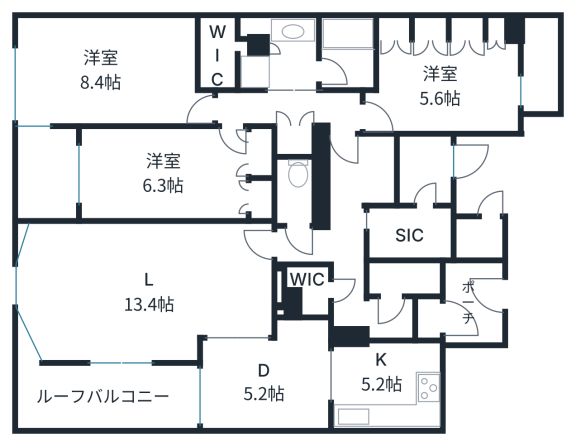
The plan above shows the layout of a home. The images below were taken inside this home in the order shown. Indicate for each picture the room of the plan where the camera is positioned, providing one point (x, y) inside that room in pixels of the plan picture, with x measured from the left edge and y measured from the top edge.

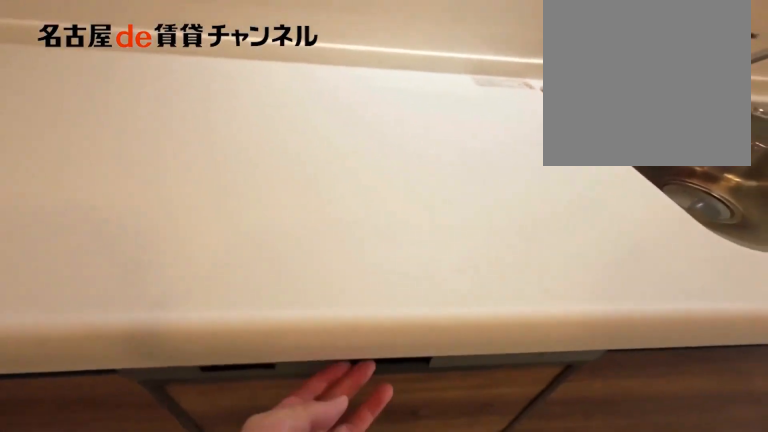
(387, 385)
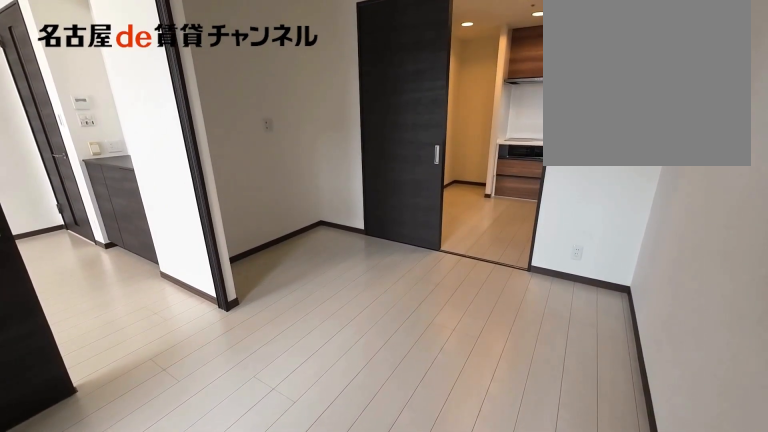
(268, 379)
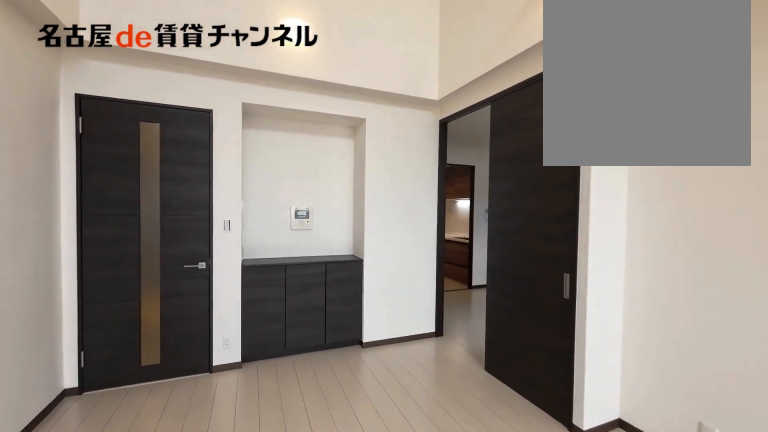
(144, 288)
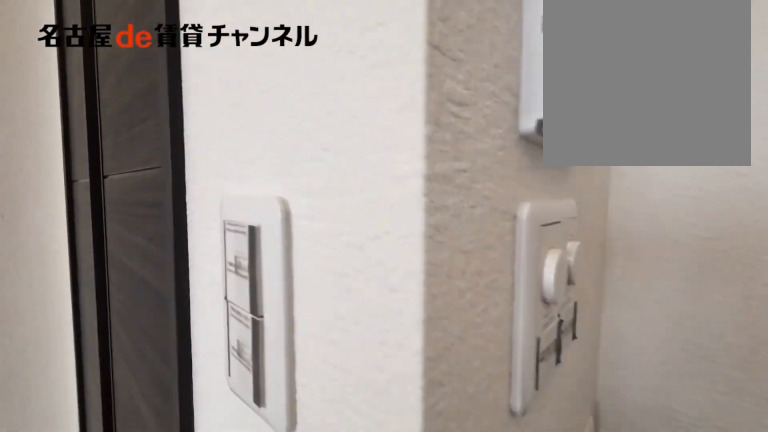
(144, 288)
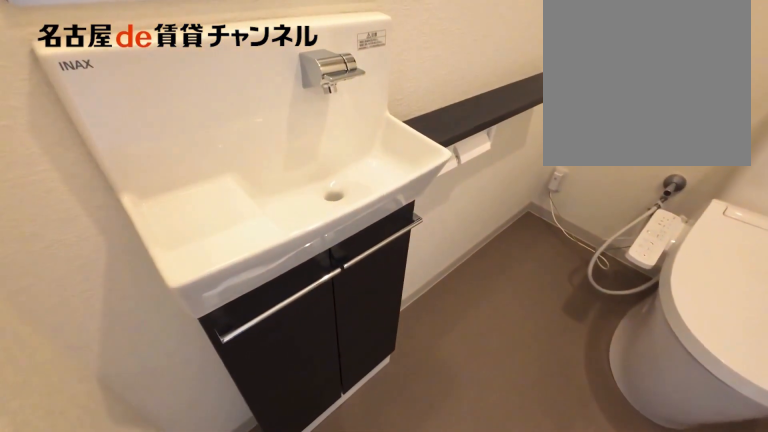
(294, 192)
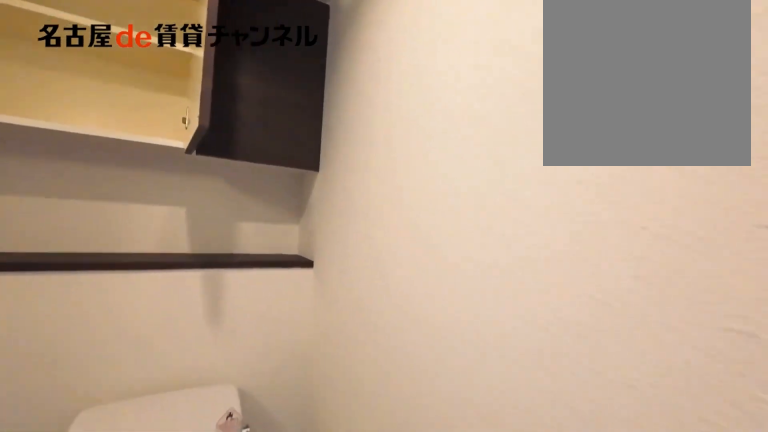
(294, 192)
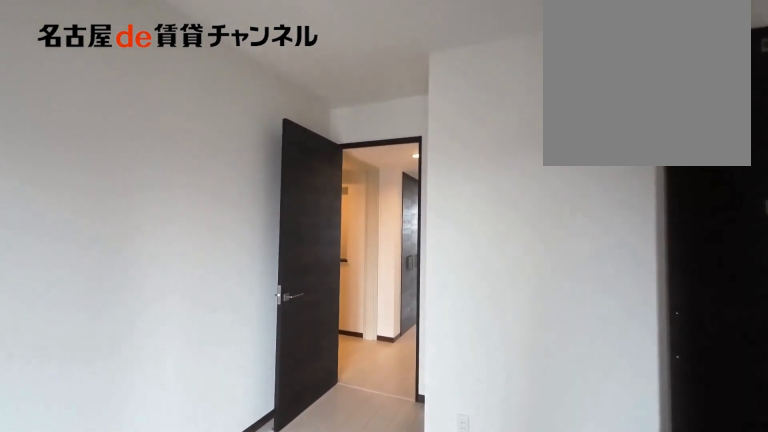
(444, 86)
